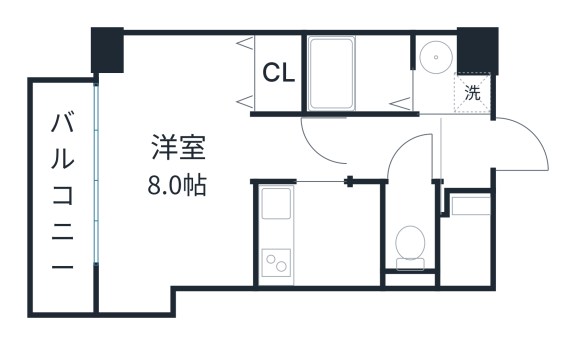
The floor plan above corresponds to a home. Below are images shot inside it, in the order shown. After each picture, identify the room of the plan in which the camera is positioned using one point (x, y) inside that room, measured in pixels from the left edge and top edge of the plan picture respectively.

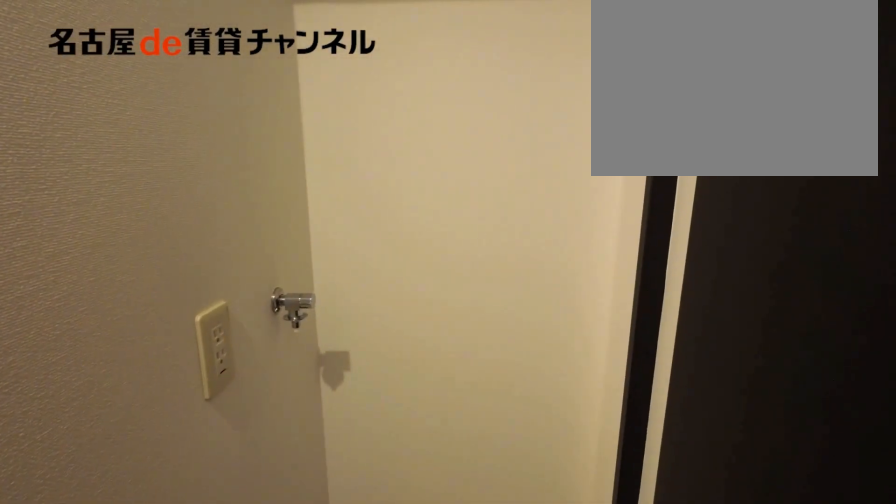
(448, 78)
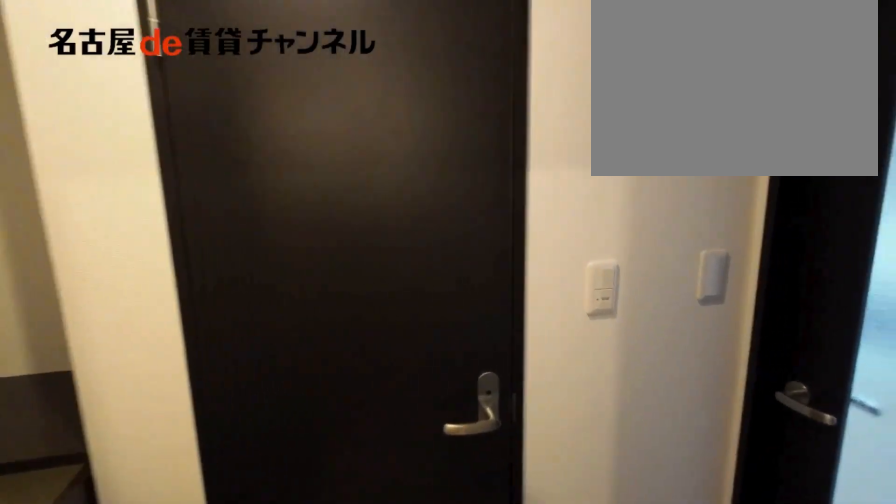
(396, 148)
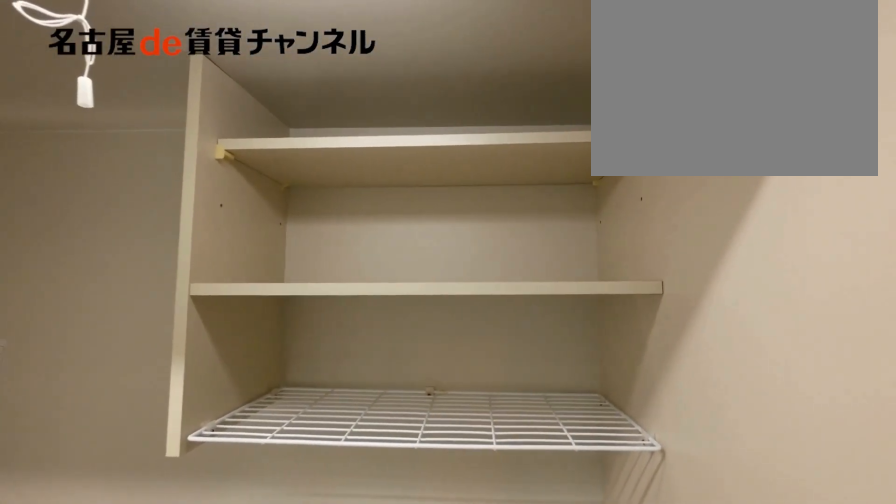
(318, 234)
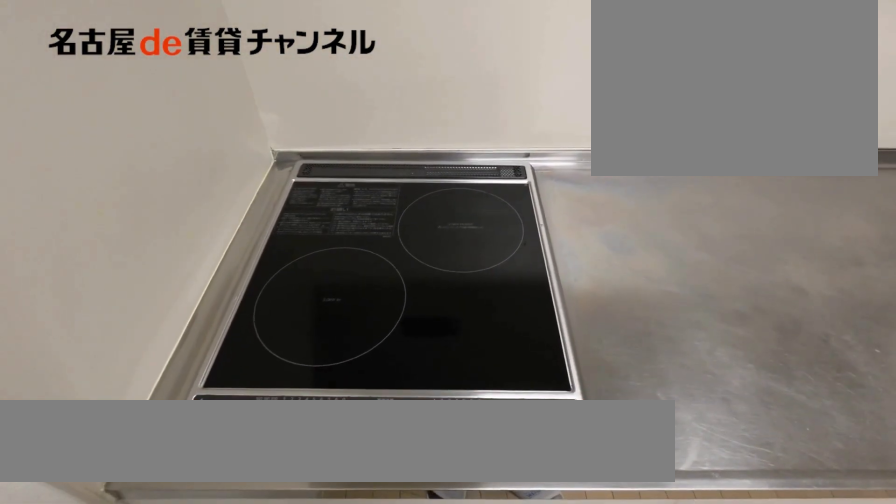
(318, 234)
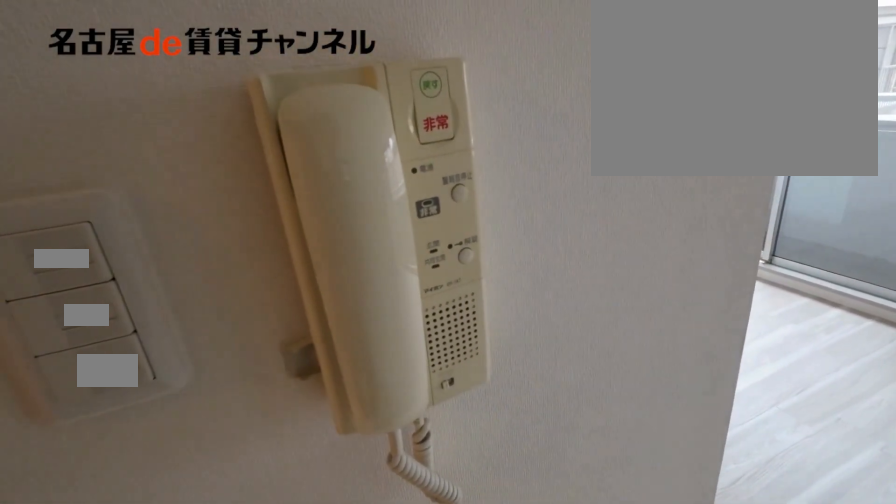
(190, 166)
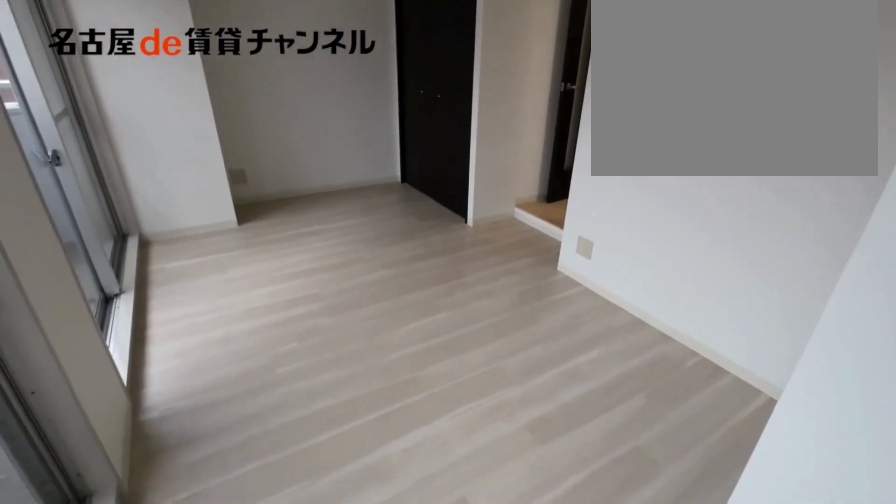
(190, 166)
